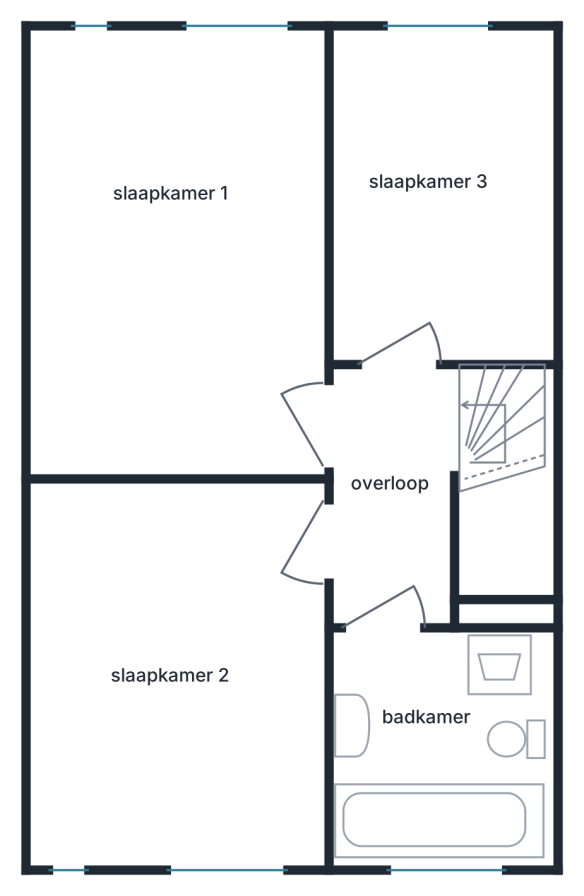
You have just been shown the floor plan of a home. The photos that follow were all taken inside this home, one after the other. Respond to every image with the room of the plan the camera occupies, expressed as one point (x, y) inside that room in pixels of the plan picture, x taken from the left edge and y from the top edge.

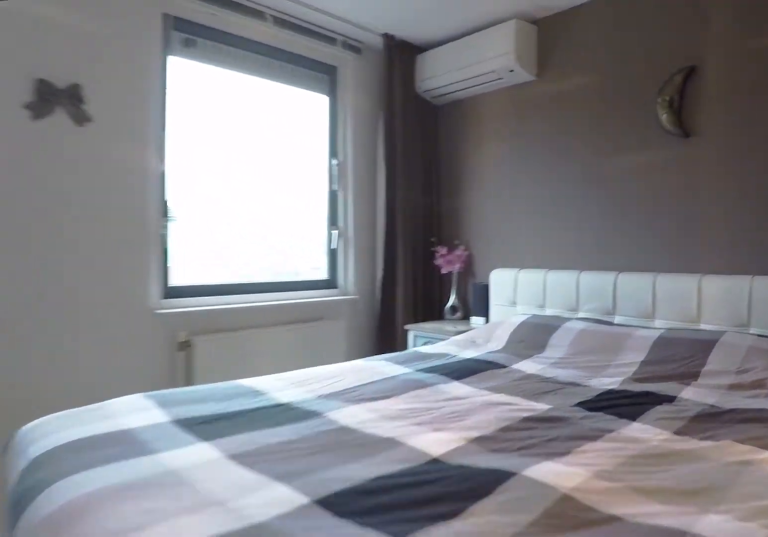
(262, 218)
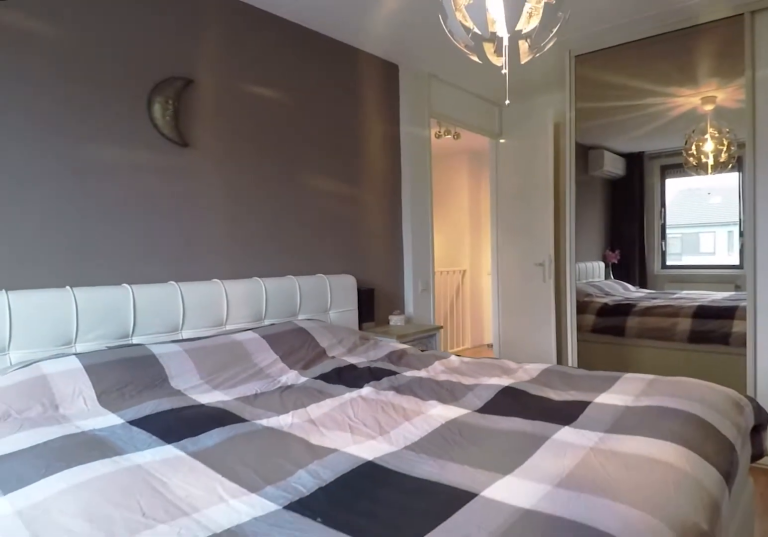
(262, 218)
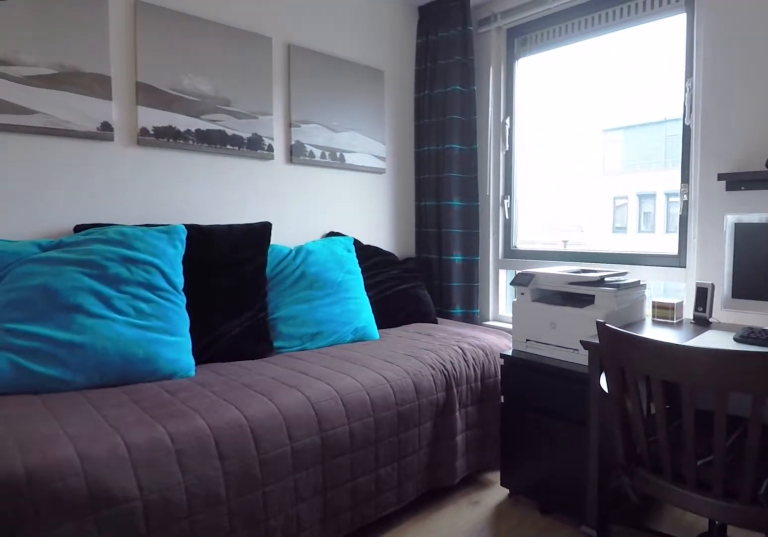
(185, 690)
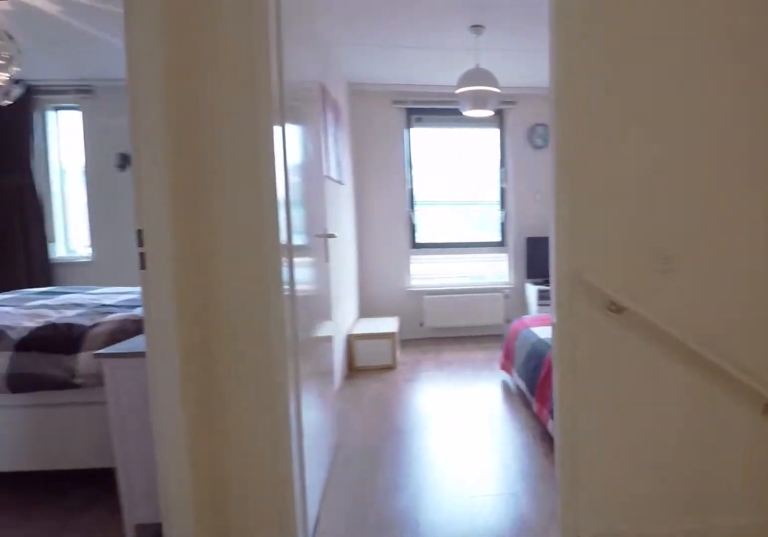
(398, 548)
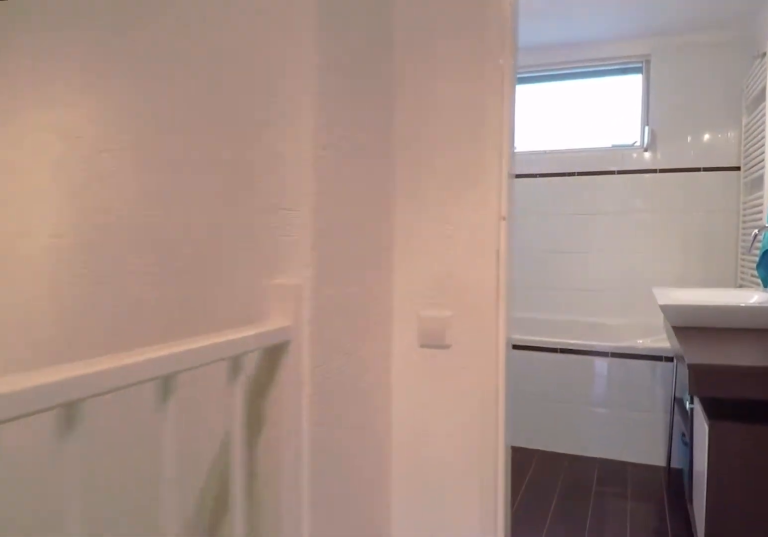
(398, 548)
